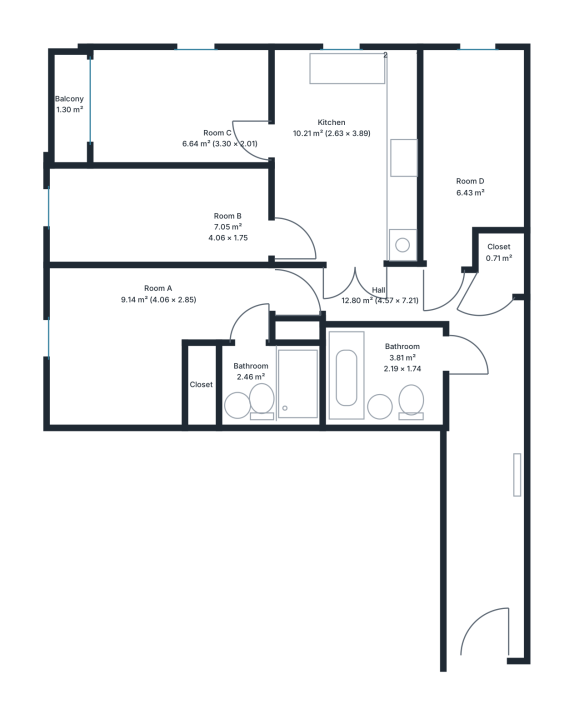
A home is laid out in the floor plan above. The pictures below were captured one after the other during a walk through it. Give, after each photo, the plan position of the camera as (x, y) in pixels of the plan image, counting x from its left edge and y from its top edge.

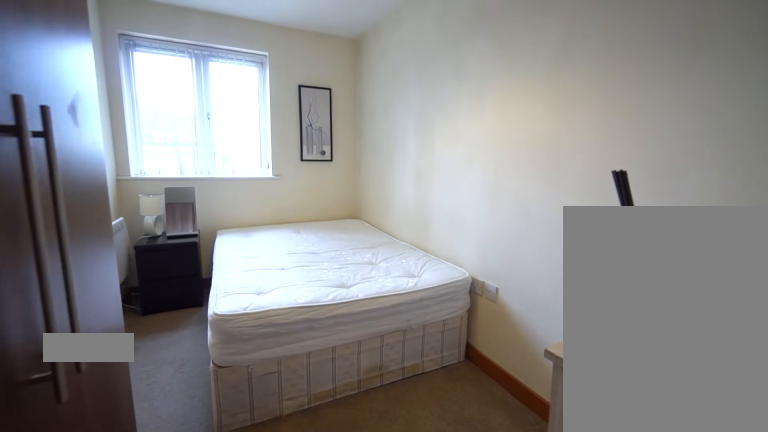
(455, 213)
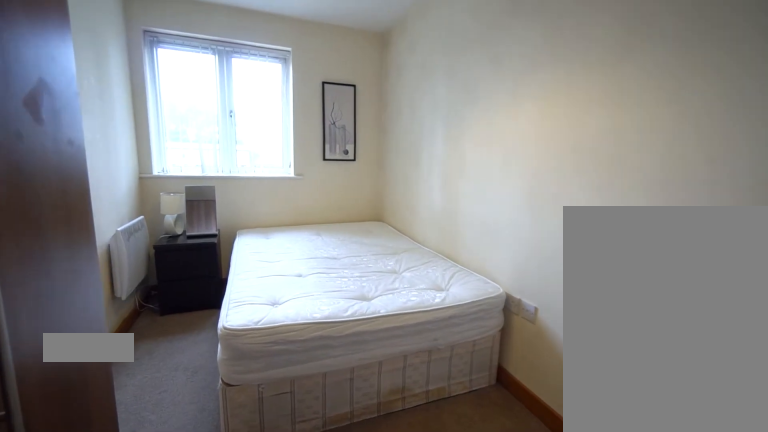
(460, 204)
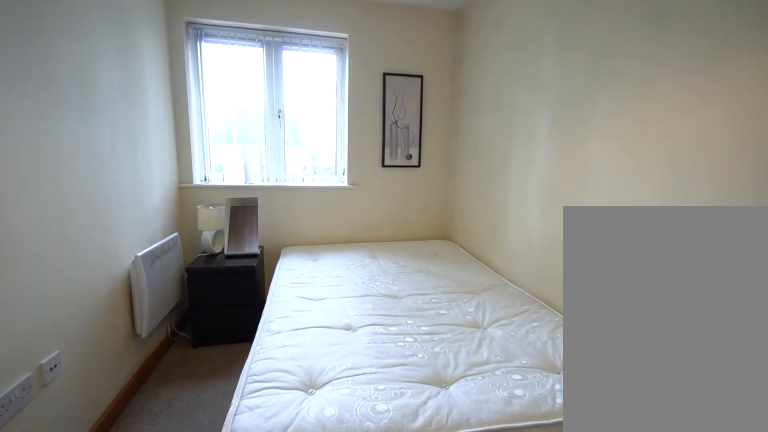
(462, 187)
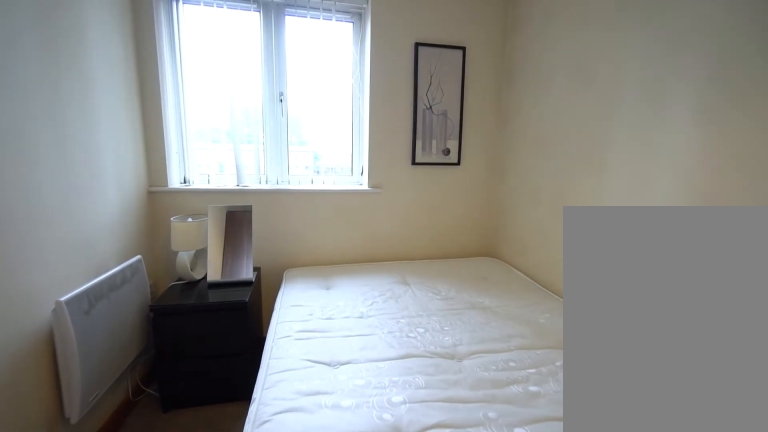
(442, 103)
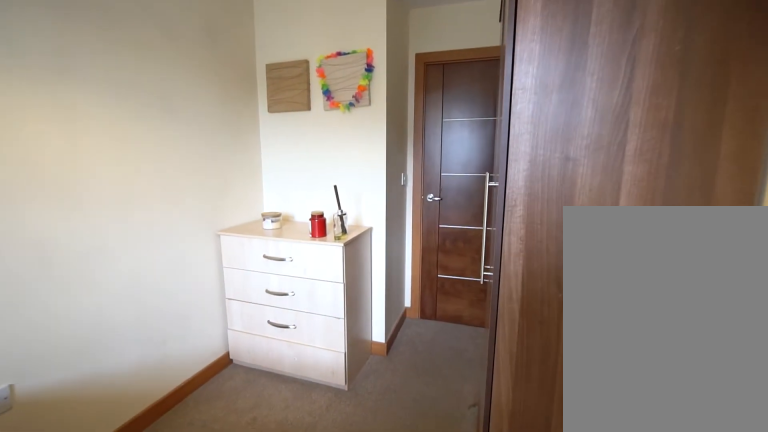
(439, 121)
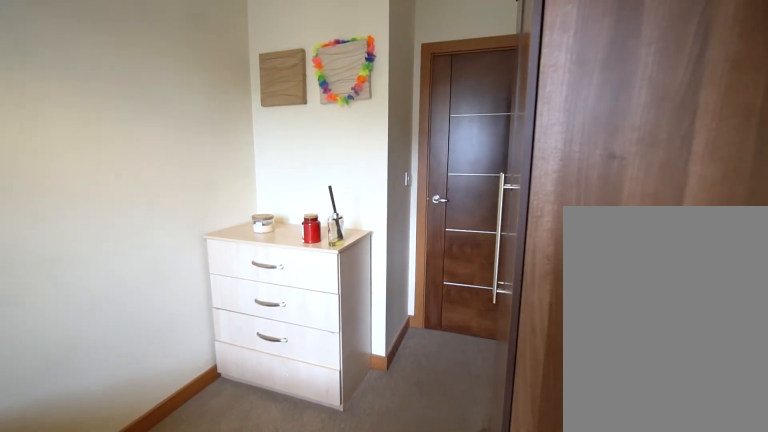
(441, 123)
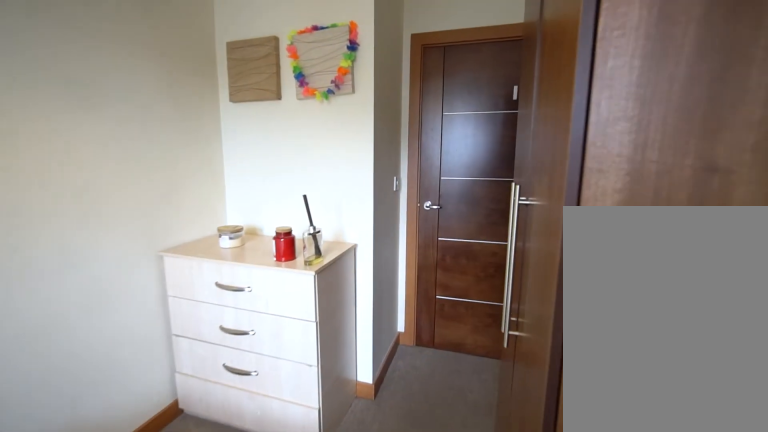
(441, 103)
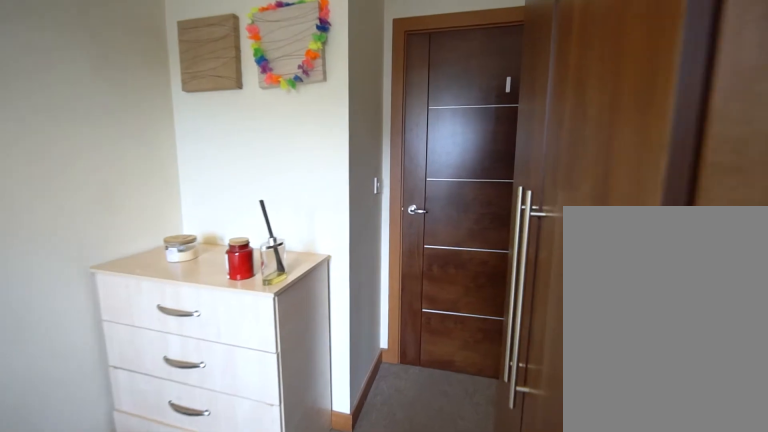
(441, 103)
